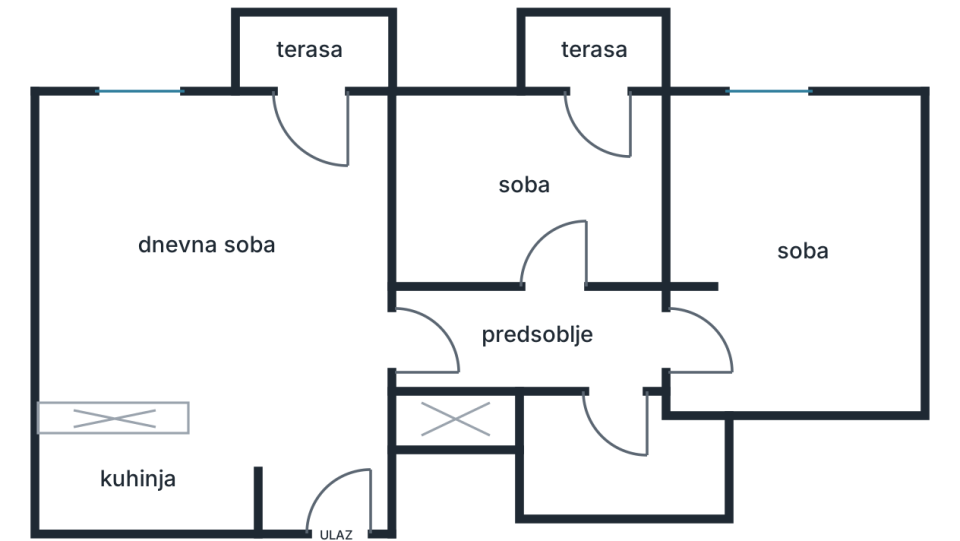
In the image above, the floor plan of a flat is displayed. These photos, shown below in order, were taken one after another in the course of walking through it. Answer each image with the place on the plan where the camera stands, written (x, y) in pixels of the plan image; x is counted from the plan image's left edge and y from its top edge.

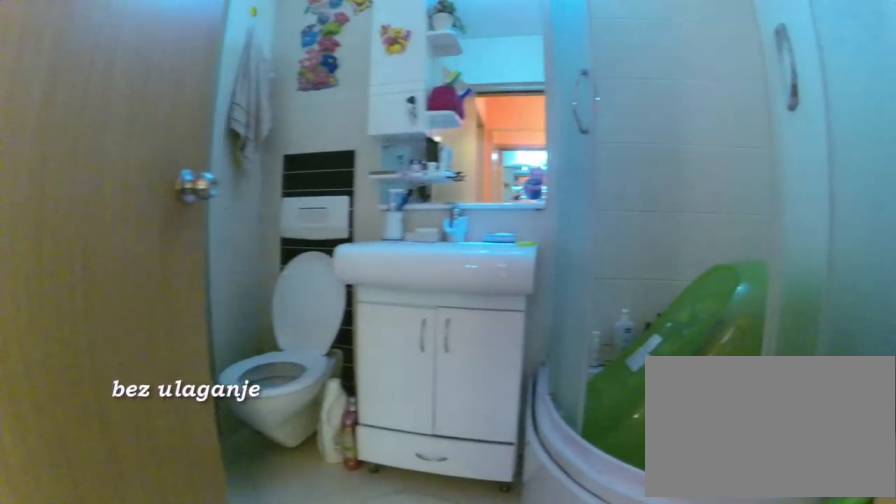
(585, 340)
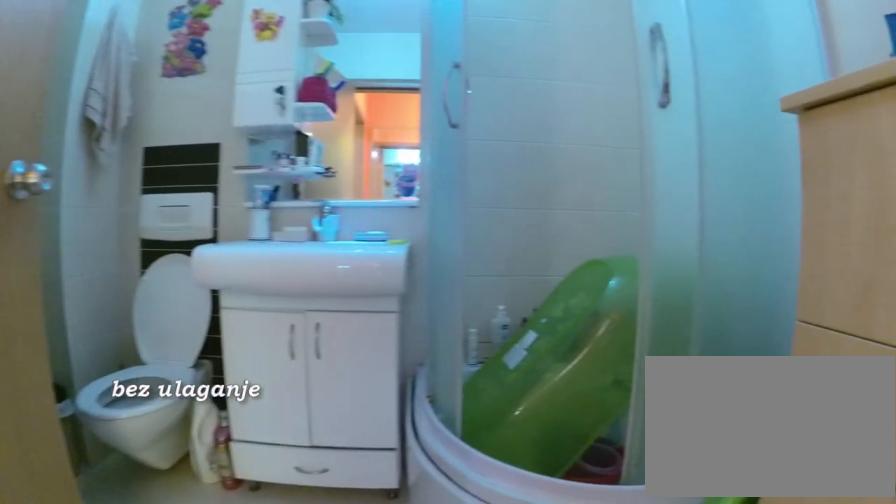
(602, 347)
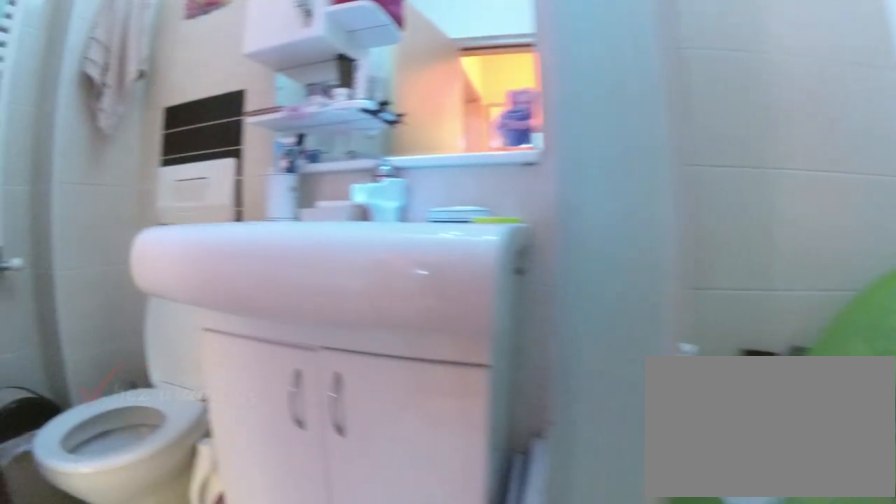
(594, 414)
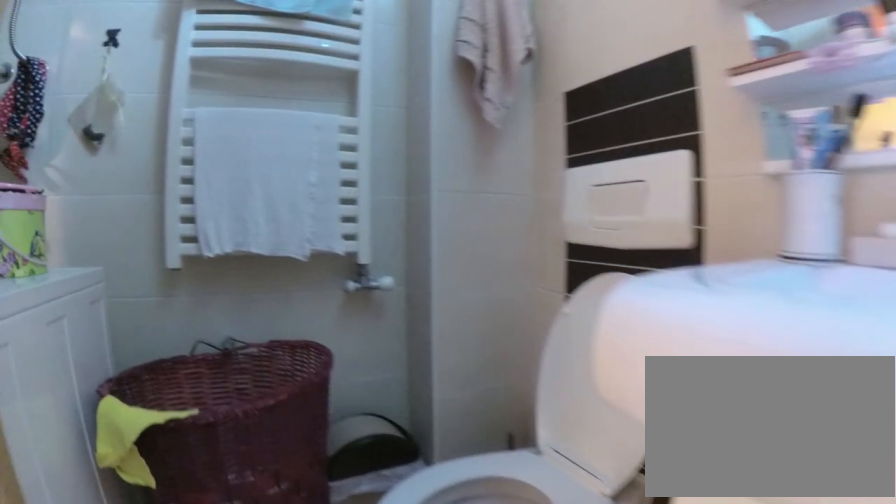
(584, 438)
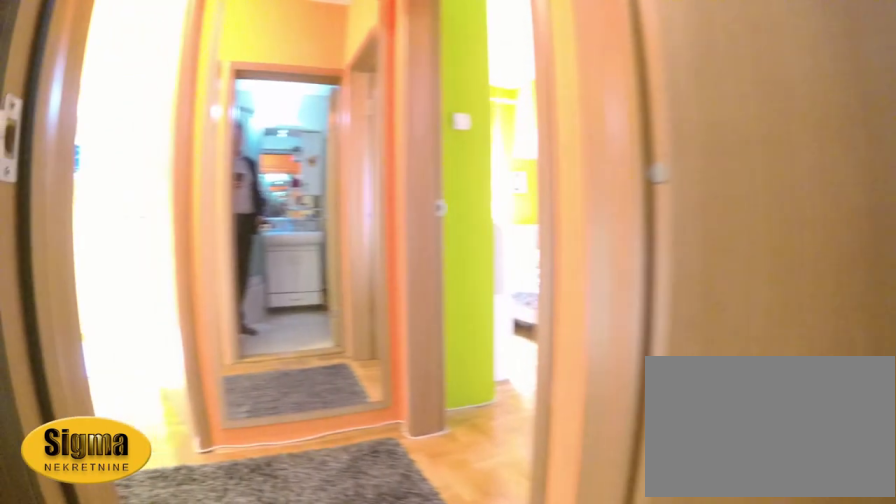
(600, 479)
